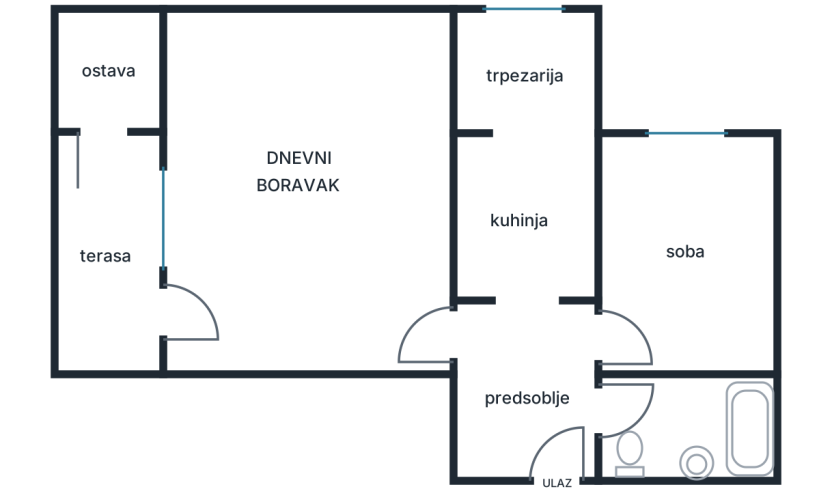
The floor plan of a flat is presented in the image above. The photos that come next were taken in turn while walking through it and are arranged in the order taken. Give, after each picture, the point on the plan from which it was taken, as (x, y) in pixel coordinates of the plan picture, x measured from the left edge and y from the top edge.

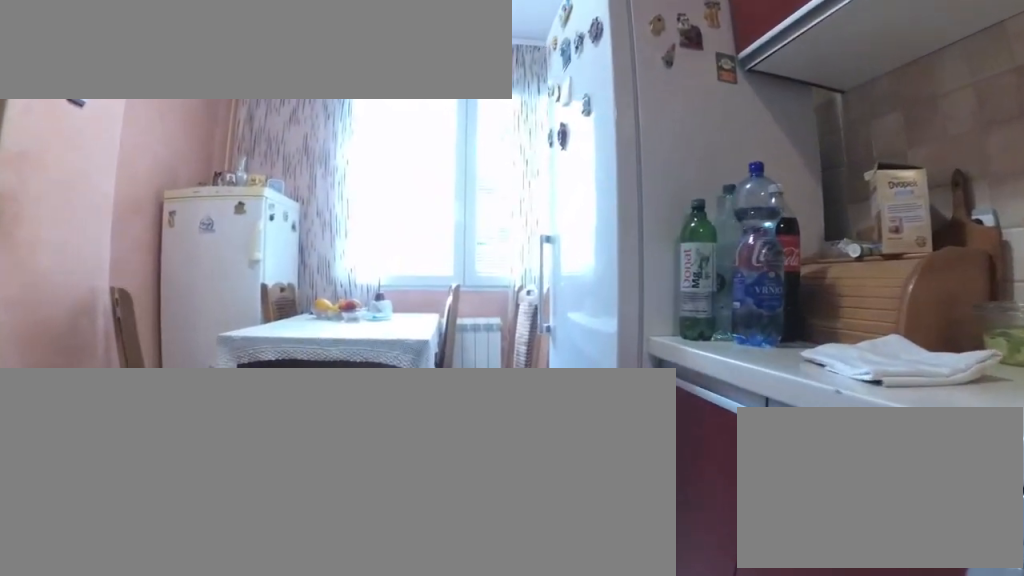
(539, 257)
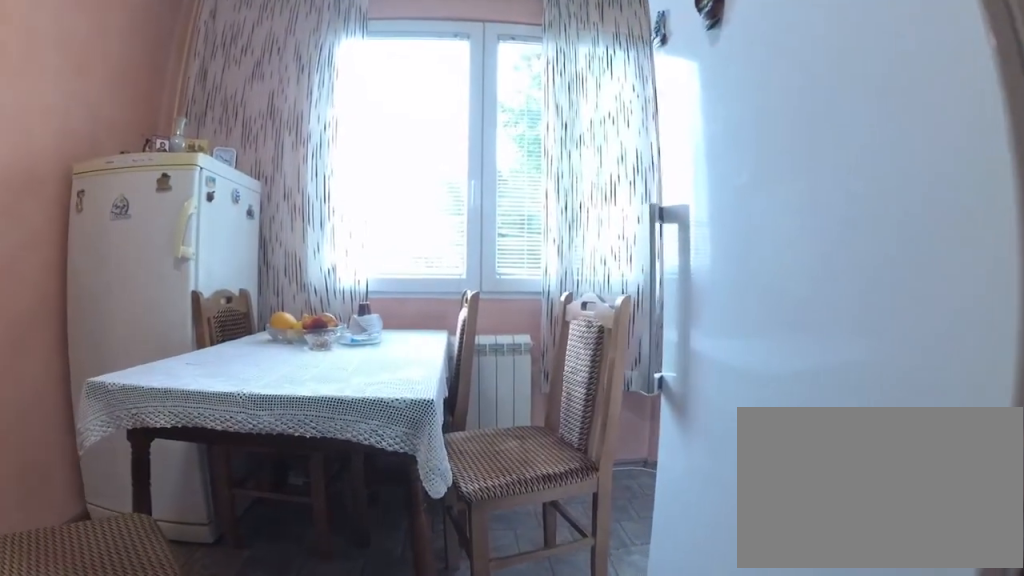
(540, 179)
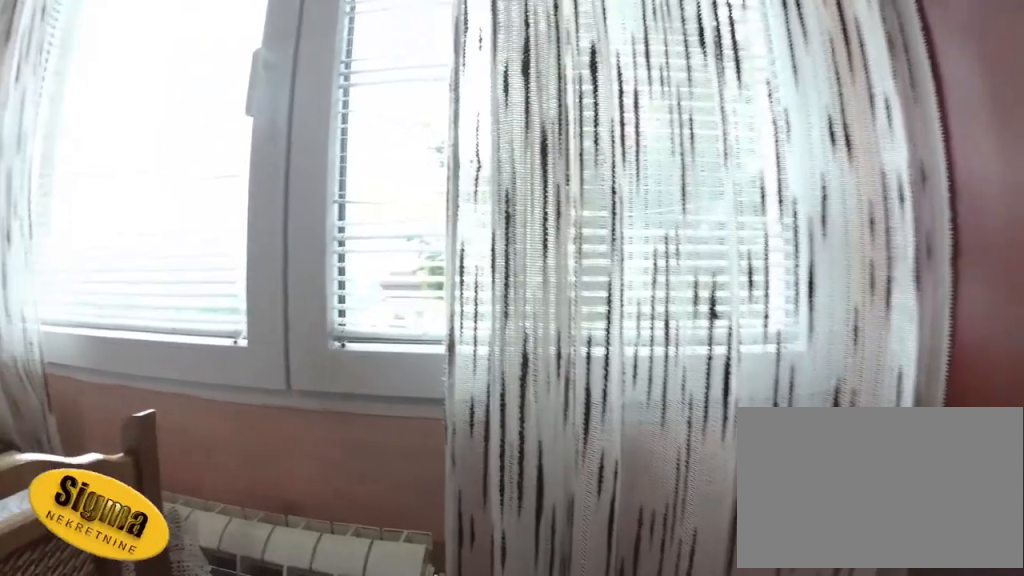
(540, 69)
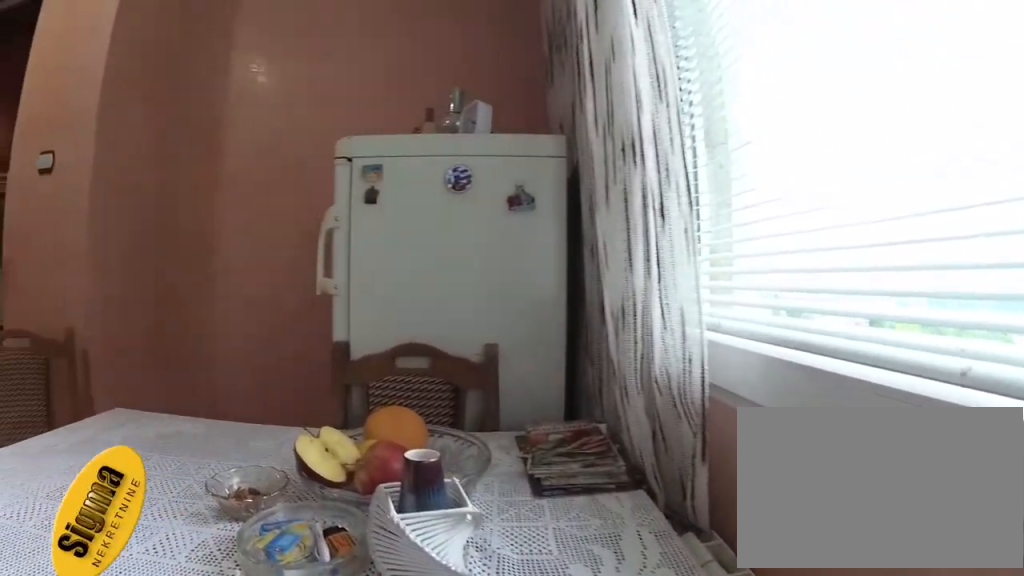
(557, 51)
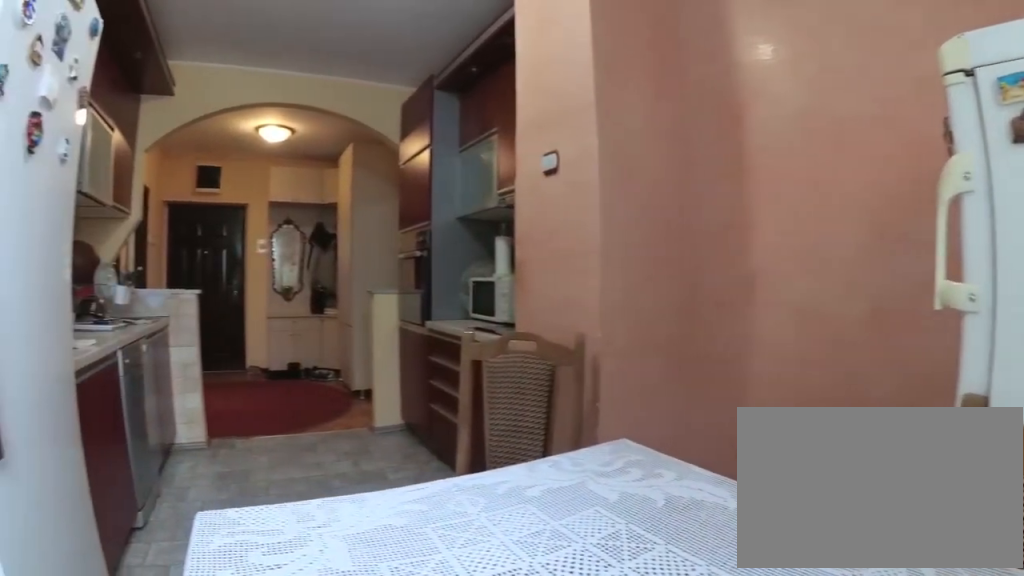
(543, 22)
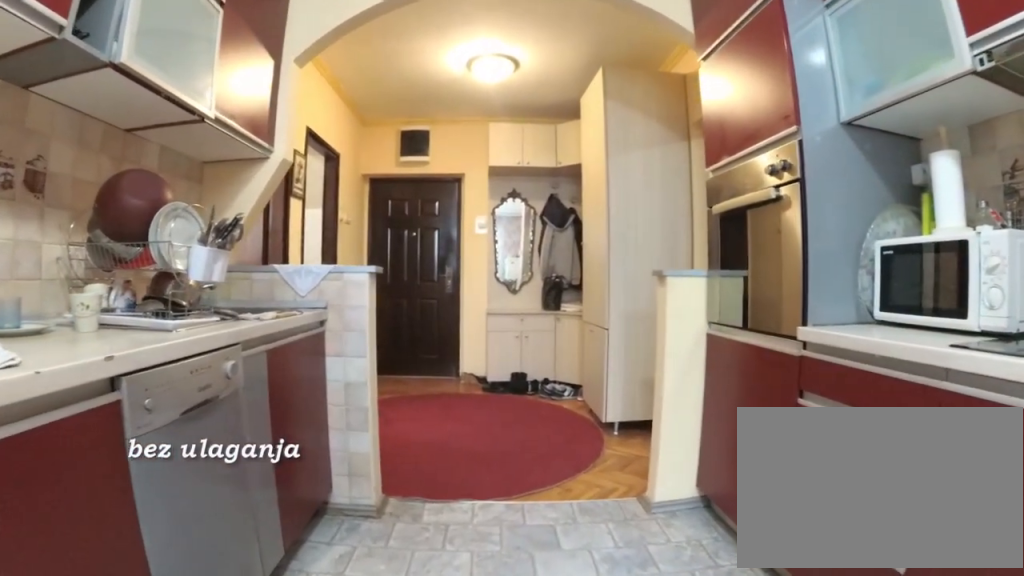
(525, 130)
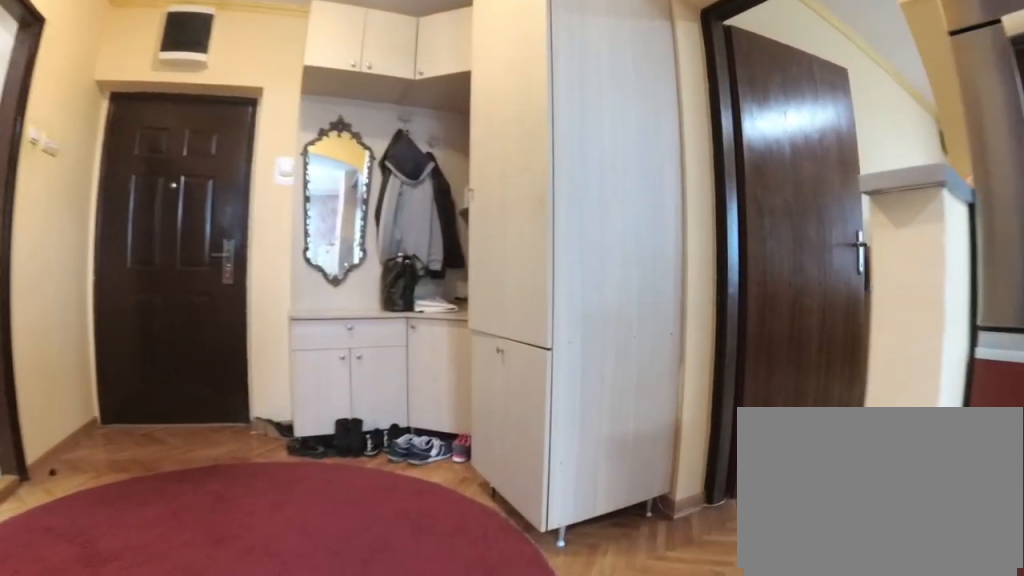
(526, 263)
